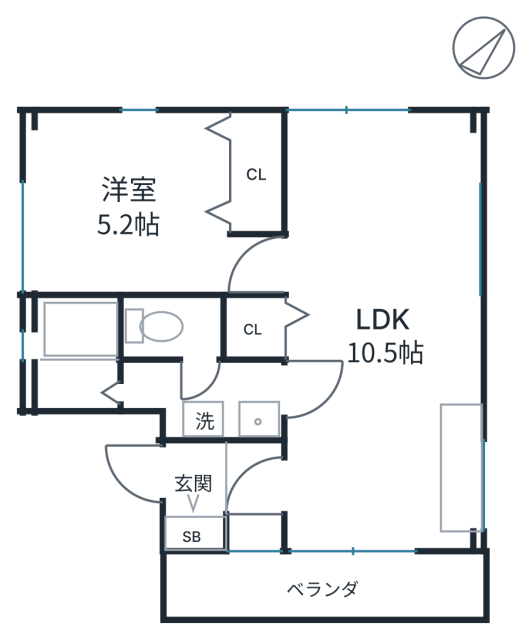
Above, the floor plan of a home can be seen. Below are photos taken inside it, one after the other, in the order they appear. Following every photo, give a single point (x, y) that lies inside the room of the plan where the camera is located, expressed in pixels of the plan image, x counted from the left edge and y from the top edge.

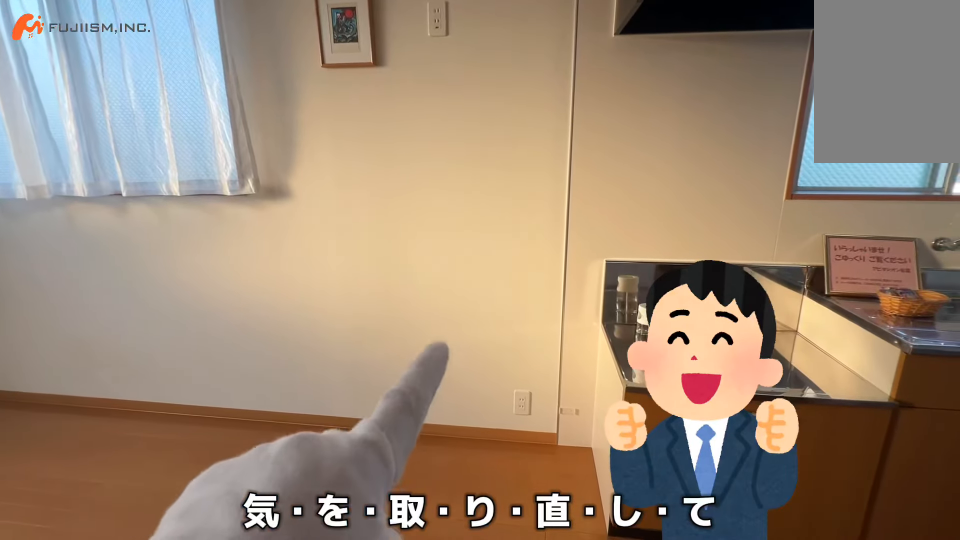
(455, 364)
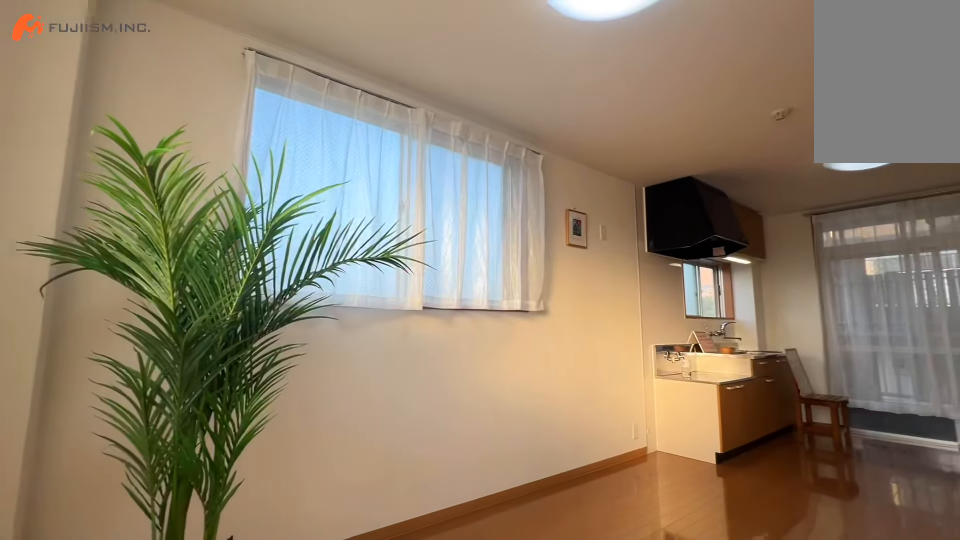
(367, 330)
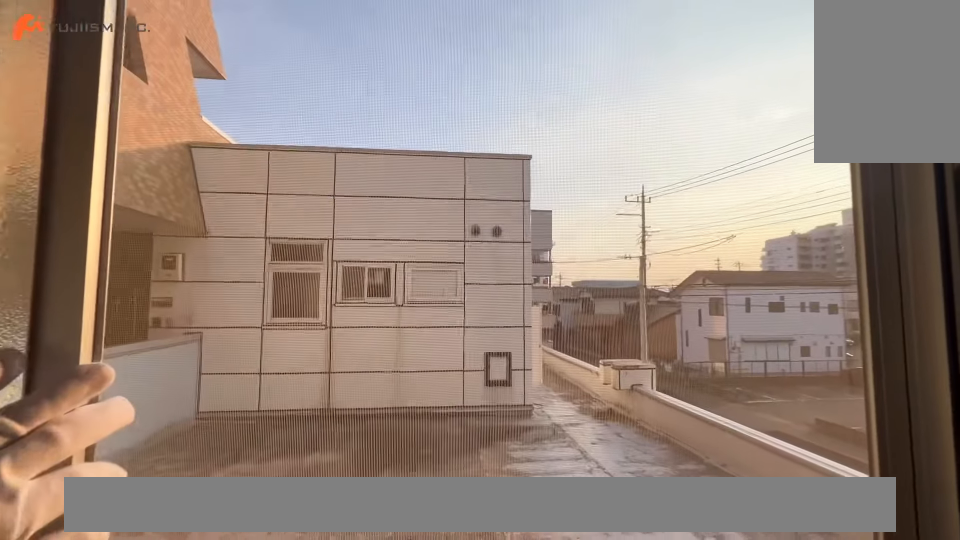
(133, 217)
